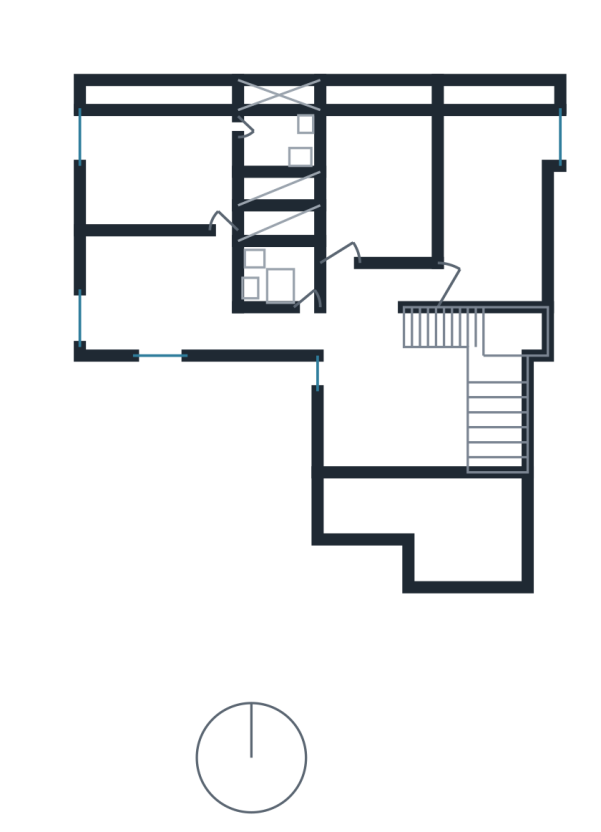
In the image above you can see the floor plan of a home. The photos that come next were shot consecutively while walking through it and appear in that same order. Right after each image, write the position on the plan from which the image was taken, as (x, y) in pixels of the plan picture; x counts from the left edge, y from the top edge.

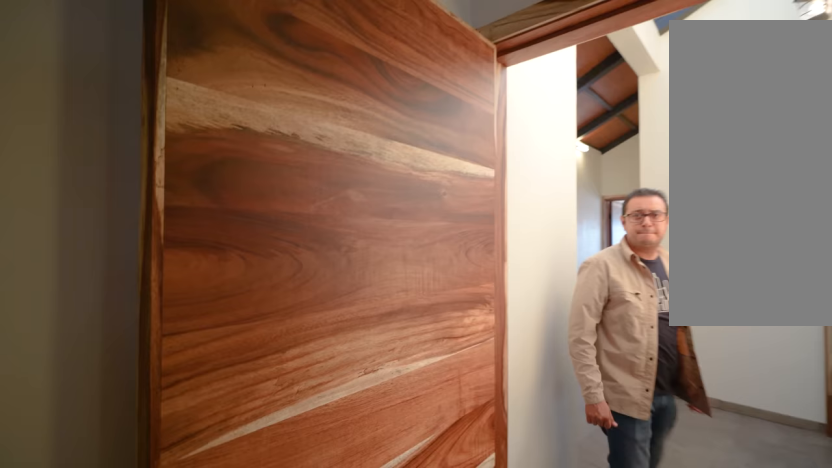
(501, 270)
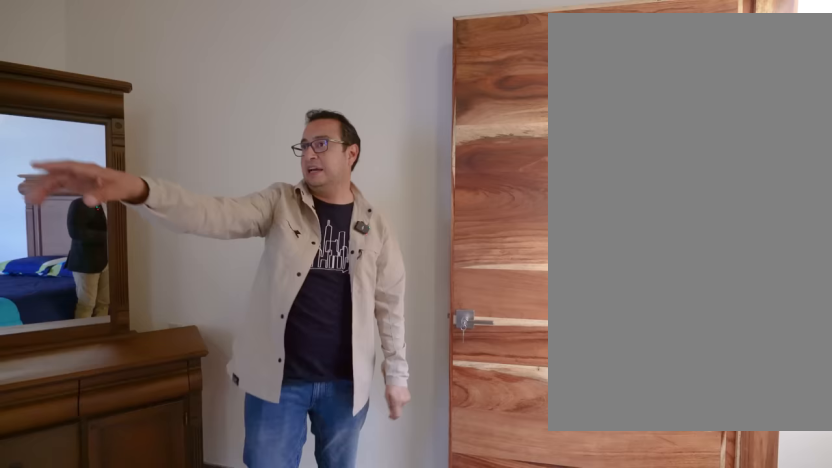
(472, 280)
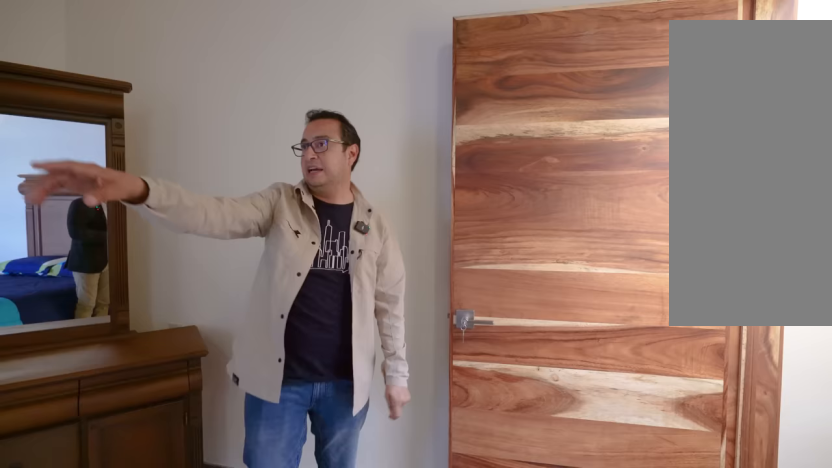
(473, 281)
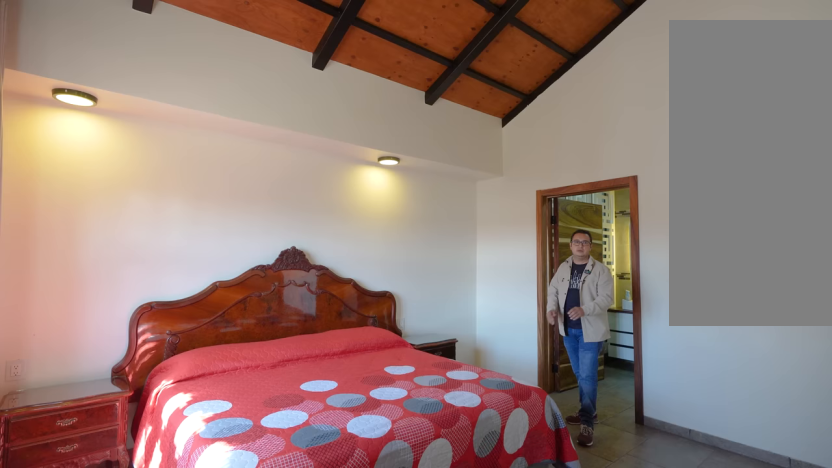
(205, 191)
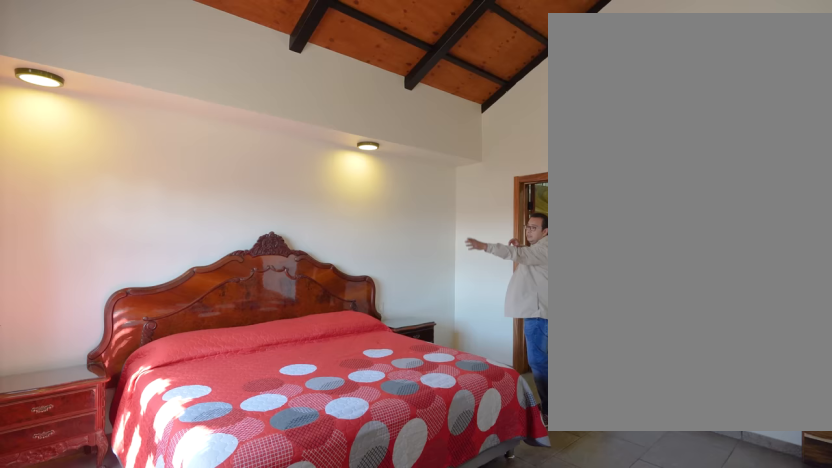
(163, 205)
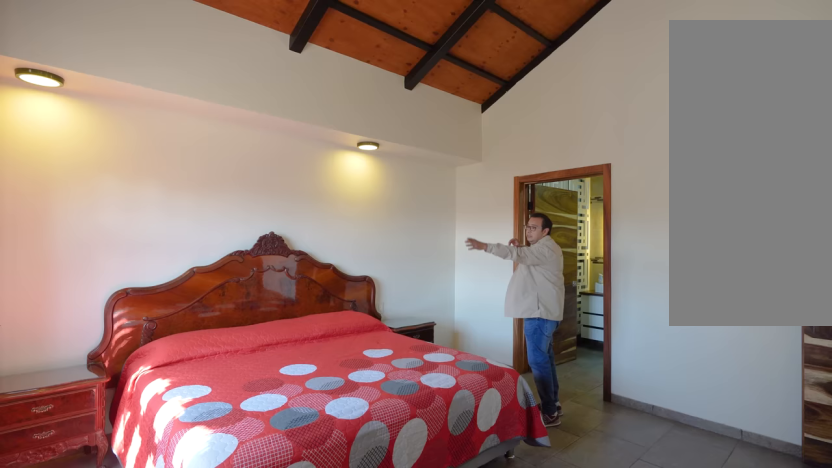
(163, 204)
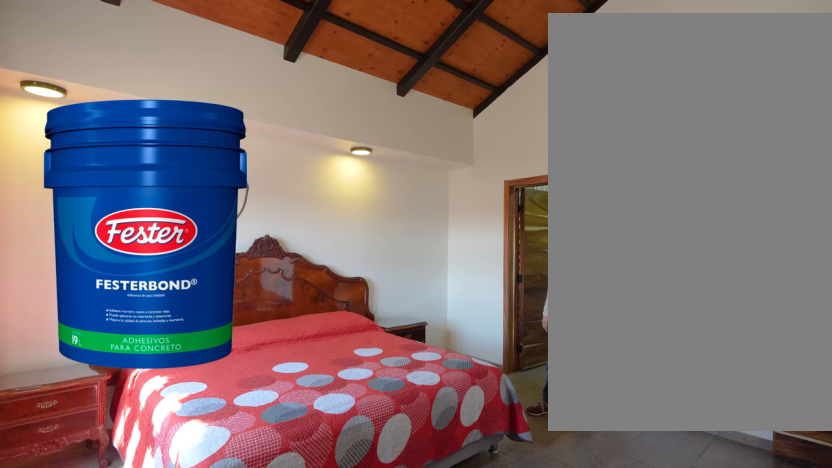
(162, 205)
